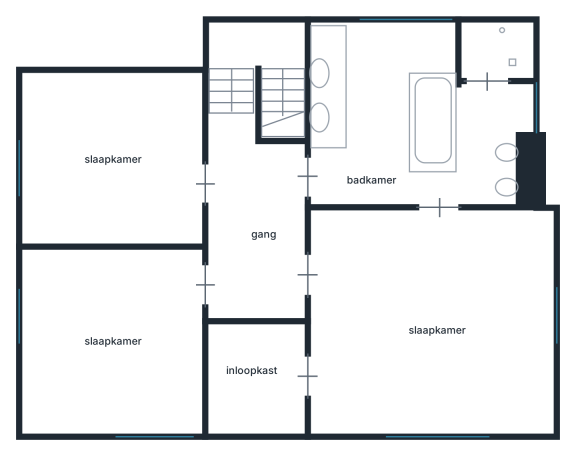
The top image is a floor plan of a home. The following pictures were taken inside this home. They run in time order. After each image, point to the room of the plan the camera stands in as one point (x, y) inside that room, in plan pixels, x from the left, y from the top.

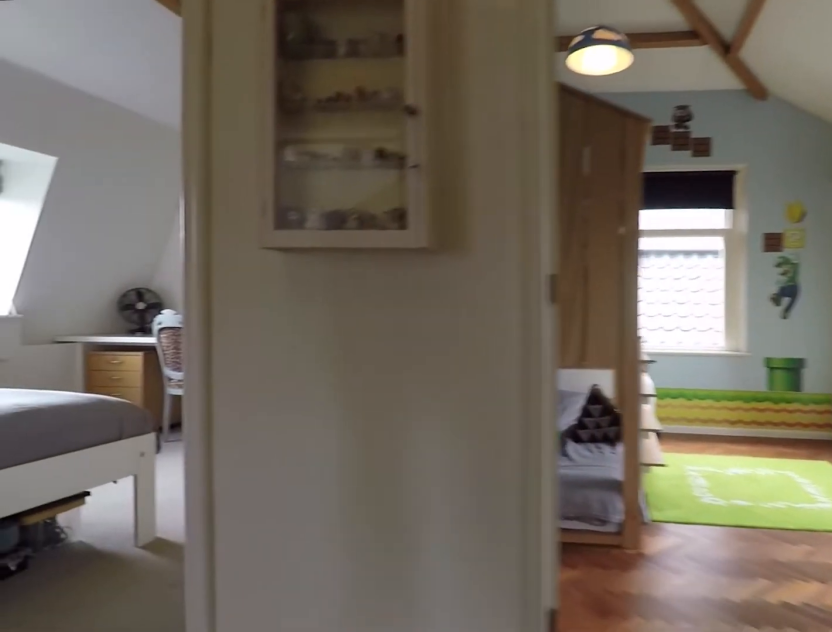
(255, 224)
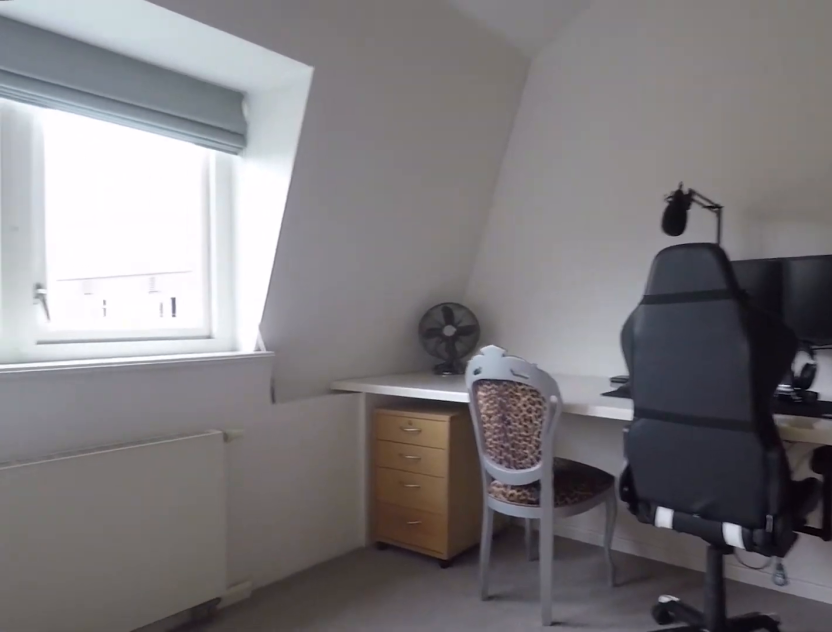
(113, 339)
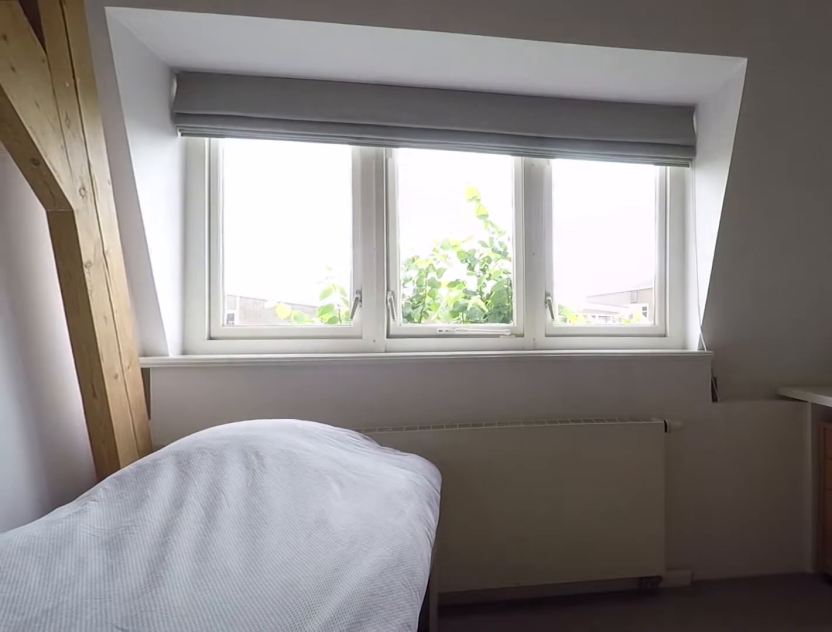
(113, 339)
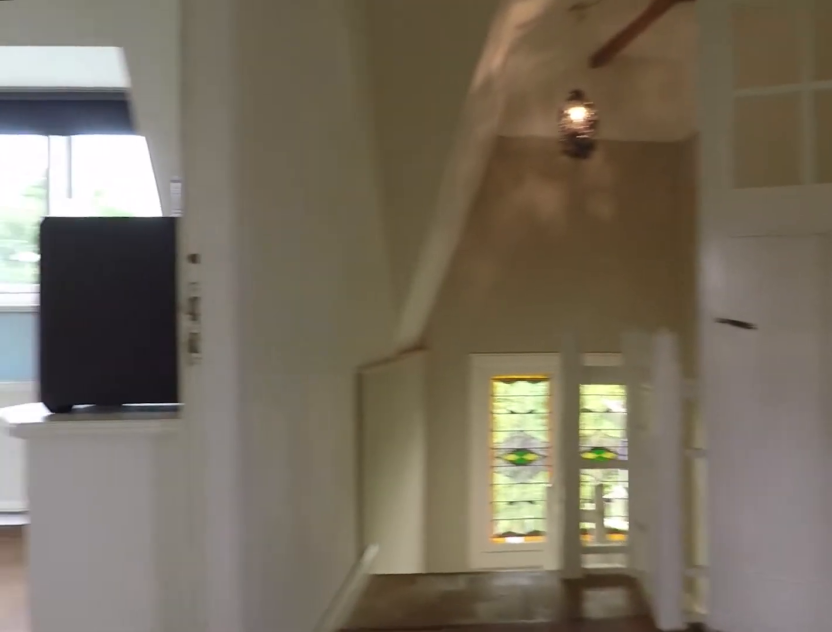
(255, 224)
